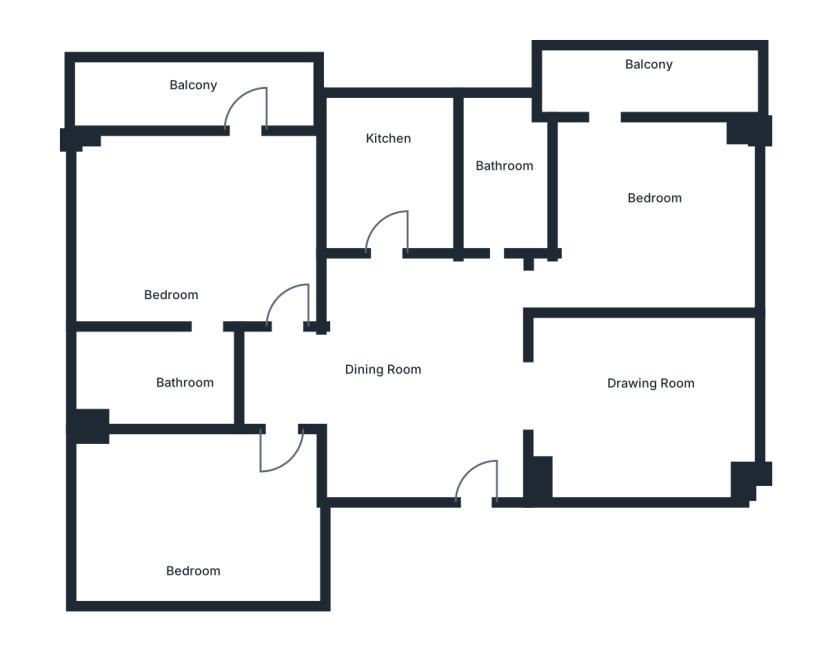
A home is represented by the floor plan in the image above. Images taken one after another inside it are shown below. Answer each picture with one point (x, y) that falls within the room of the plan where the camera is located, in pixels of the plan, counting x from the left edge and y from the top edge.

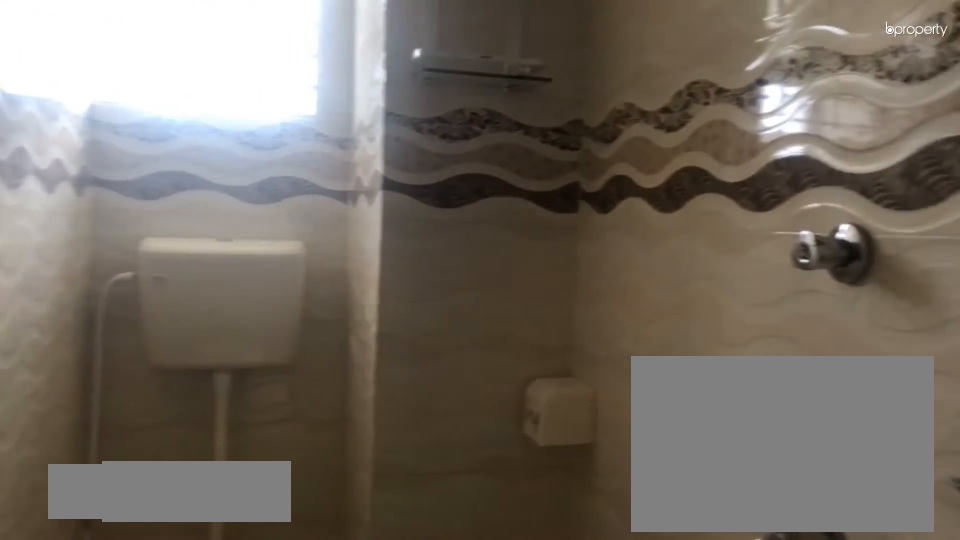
(507, 184)
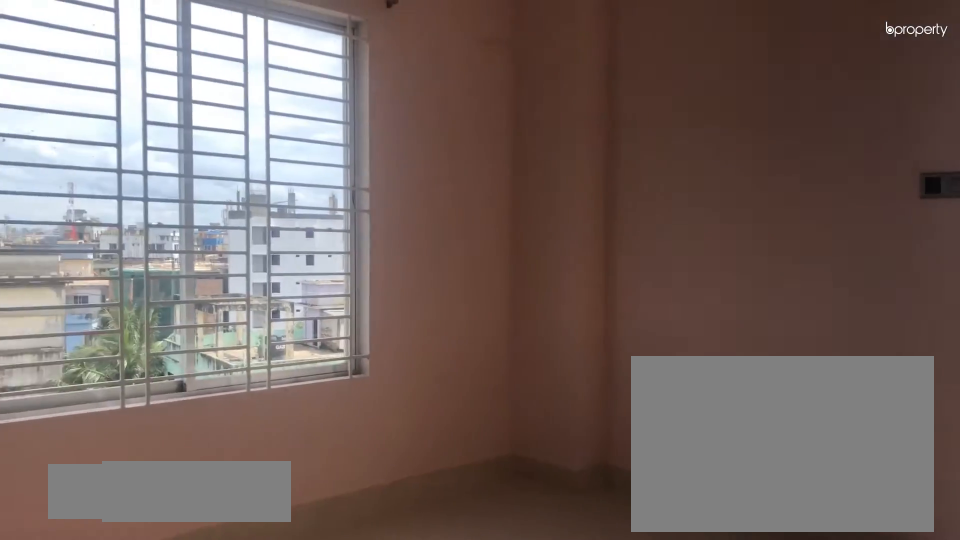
(177, 238)
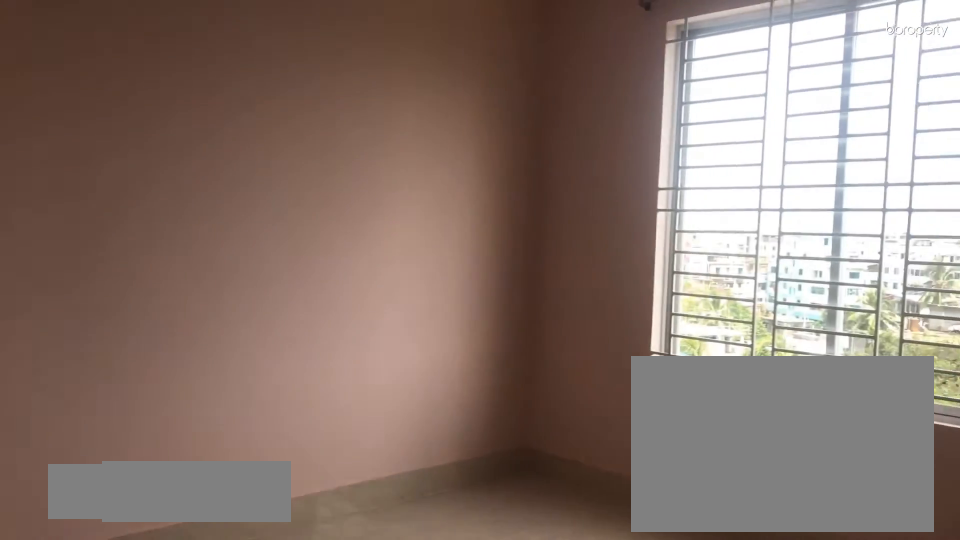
(202, 526)
